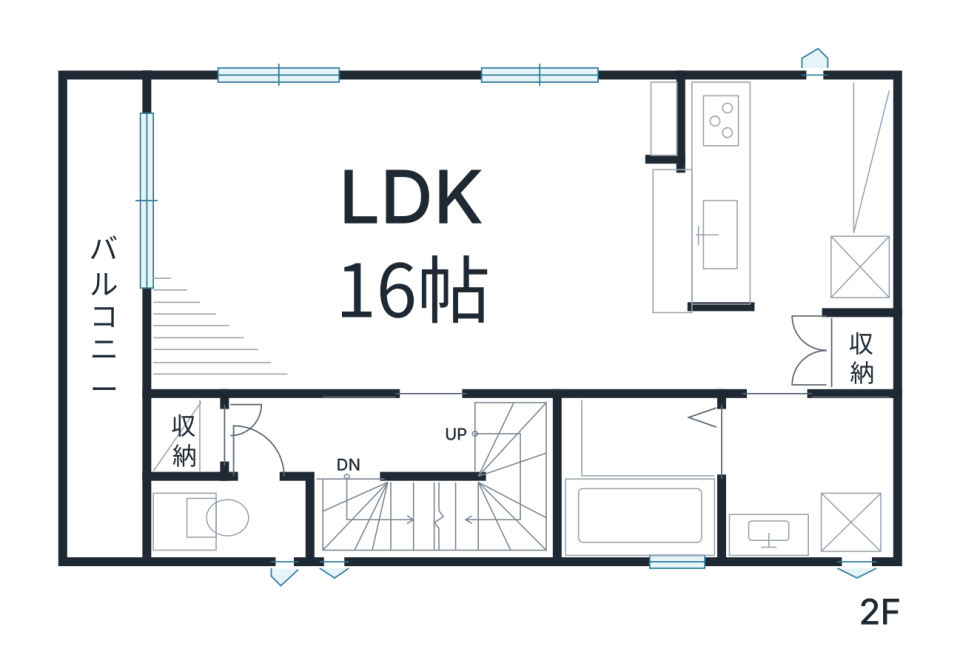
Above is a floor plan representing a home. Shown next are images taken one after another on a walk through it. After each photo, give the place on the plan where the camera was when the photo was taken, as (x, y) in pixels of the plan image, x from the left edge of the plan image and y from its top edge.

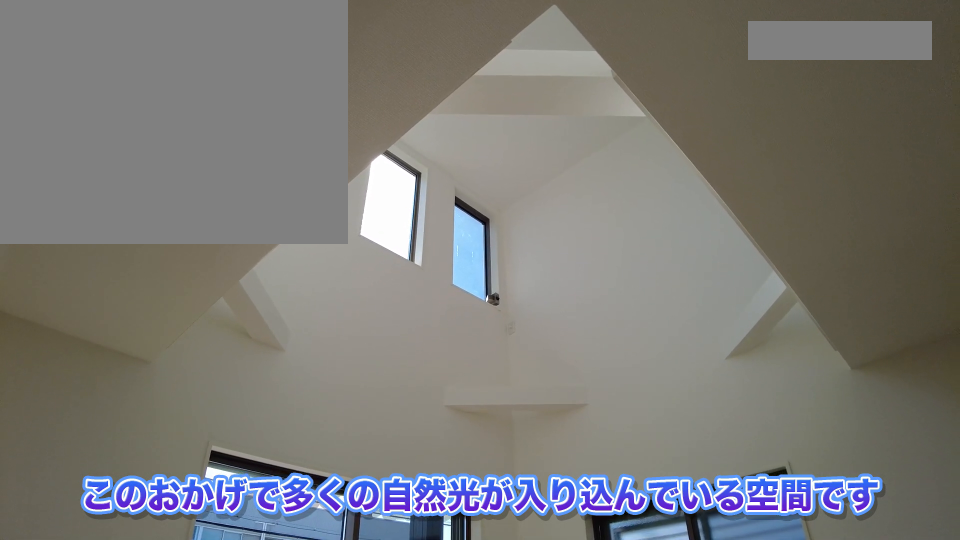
(471, 274)
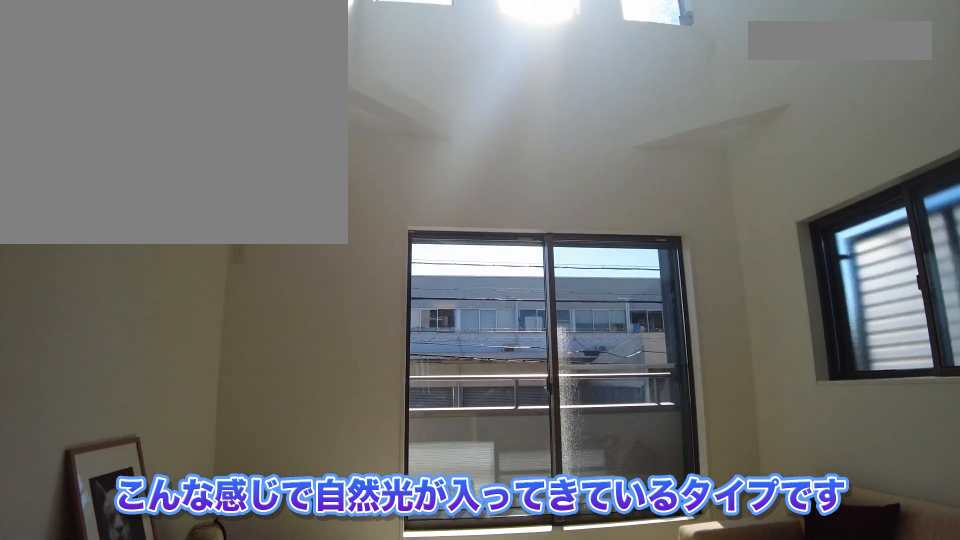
(465, 276)
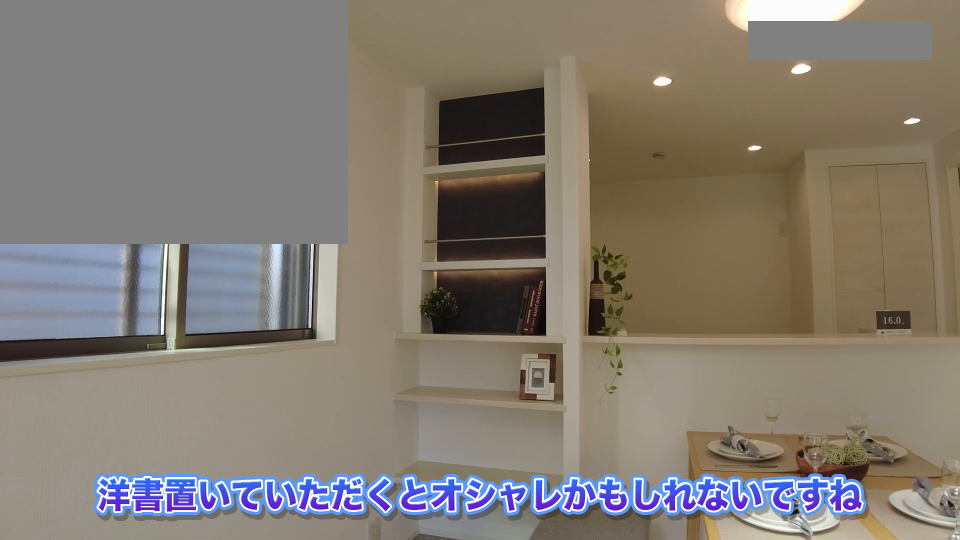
(468, 282)
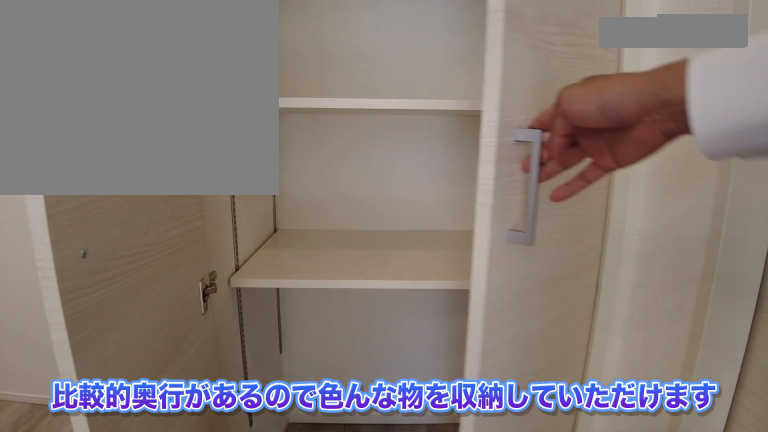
(731, 357)
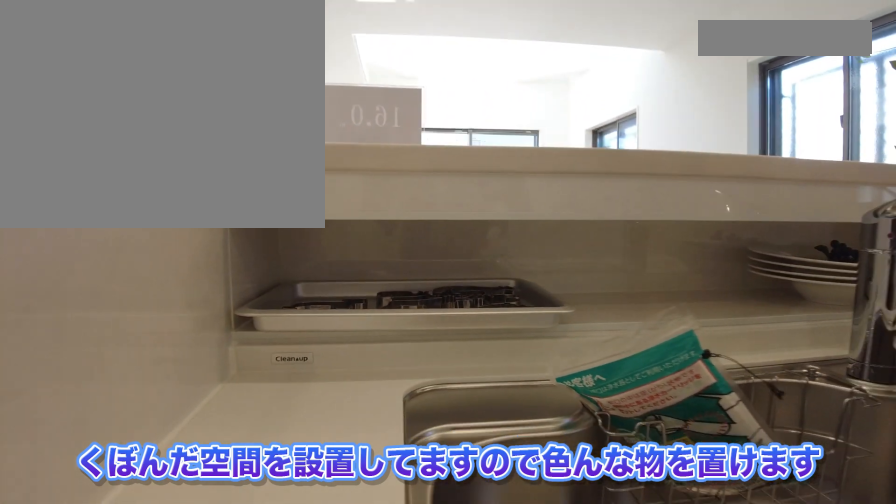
(789, 225)
